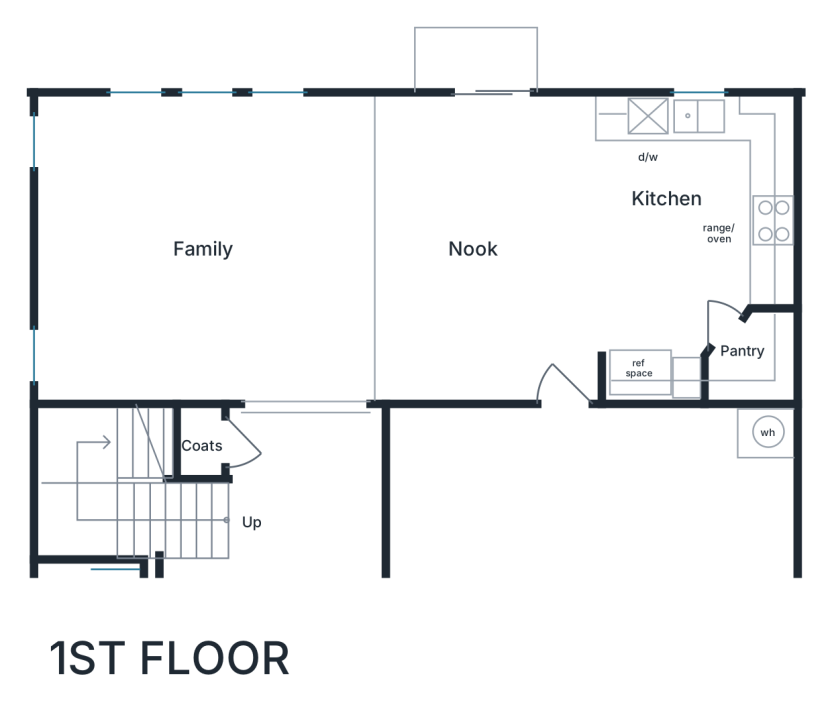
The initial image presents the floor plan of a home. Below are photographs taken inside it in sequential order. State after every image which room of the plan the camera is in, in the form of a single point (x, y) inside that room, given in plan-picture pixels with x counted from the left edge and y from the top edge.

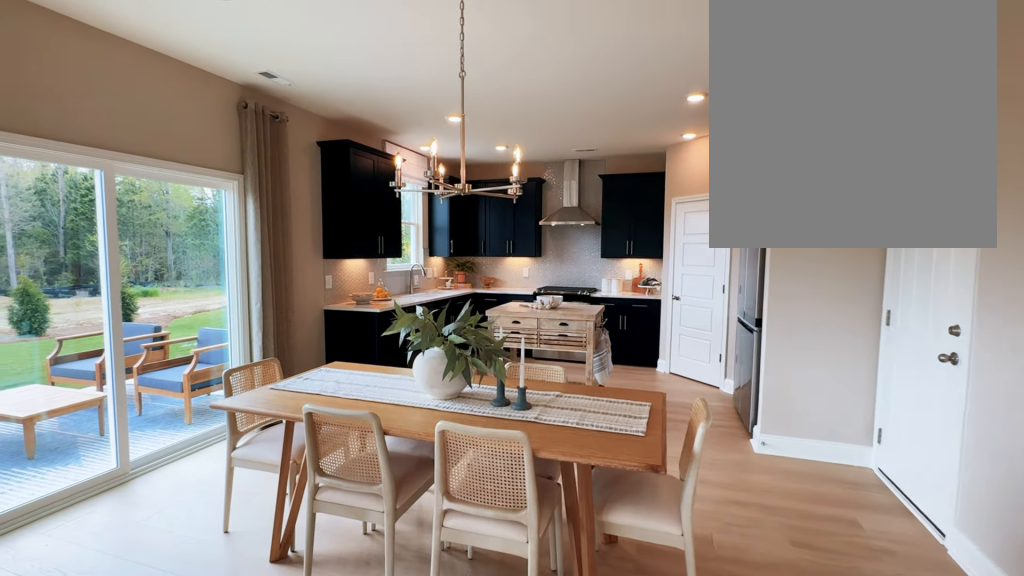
(476, 248)
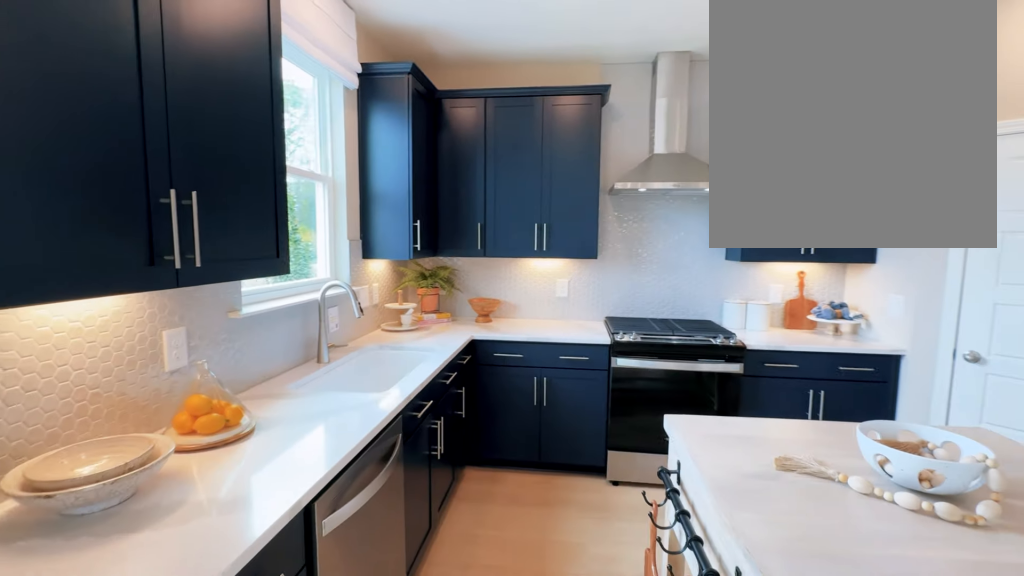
(695, 248)
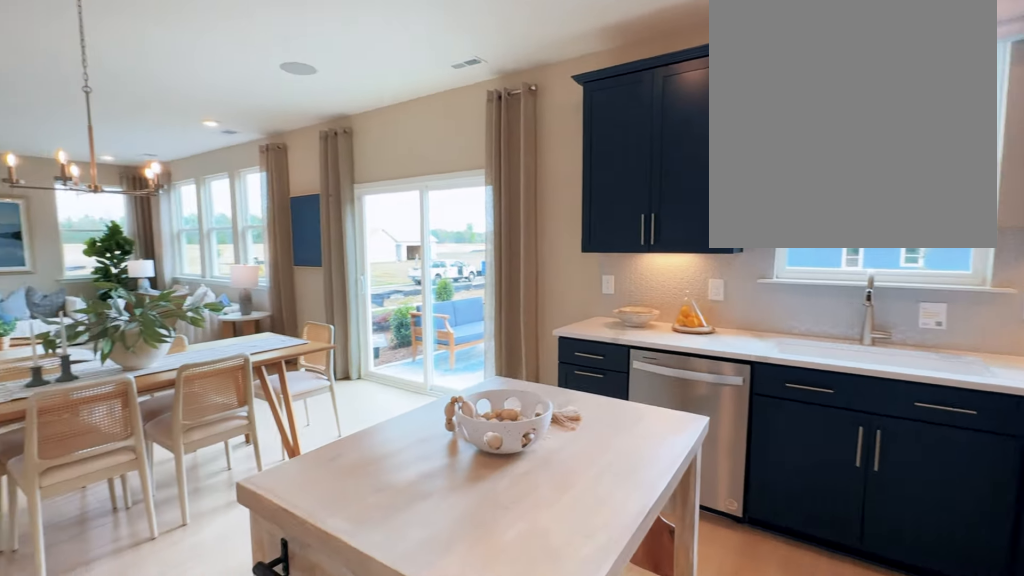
(695, 248)
